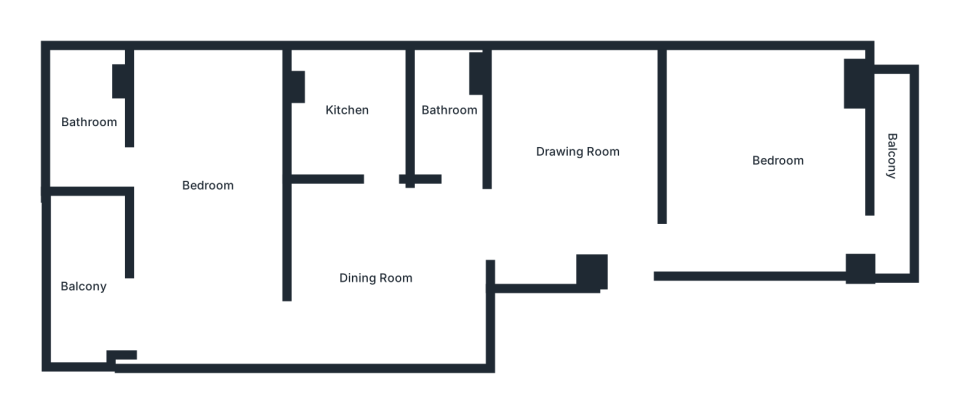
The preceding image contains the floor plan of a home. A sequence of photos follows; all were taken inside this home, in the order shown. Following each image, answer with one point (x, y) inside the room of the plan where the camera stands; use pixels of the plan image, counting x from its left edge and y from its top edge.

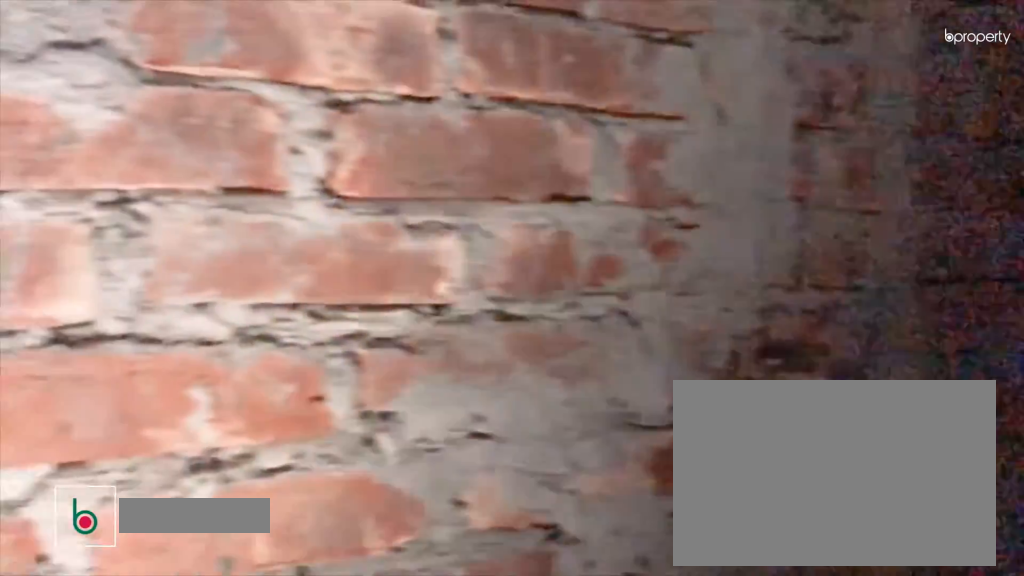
(448, 116)
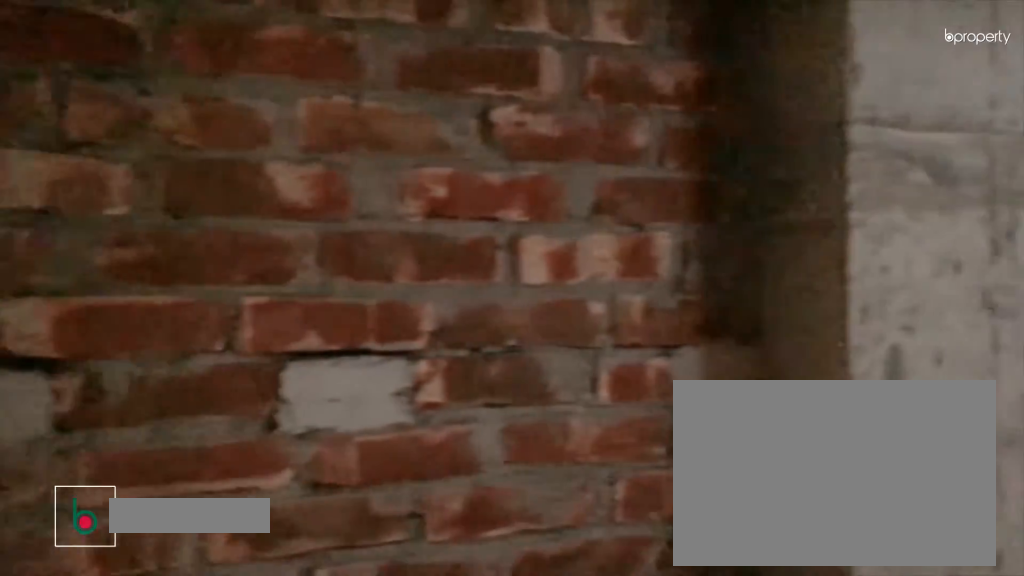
(348, 112)
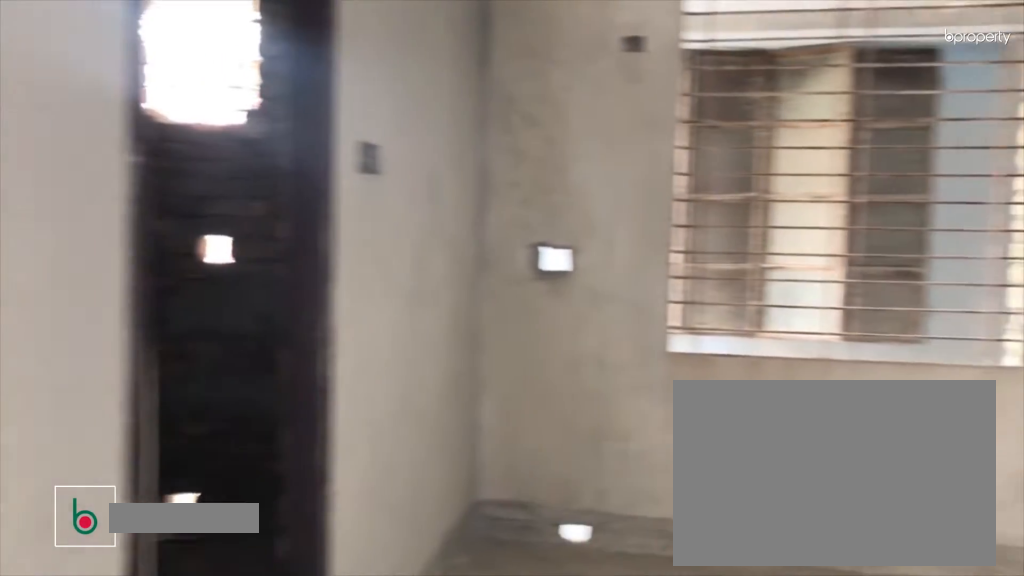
(204, 192)
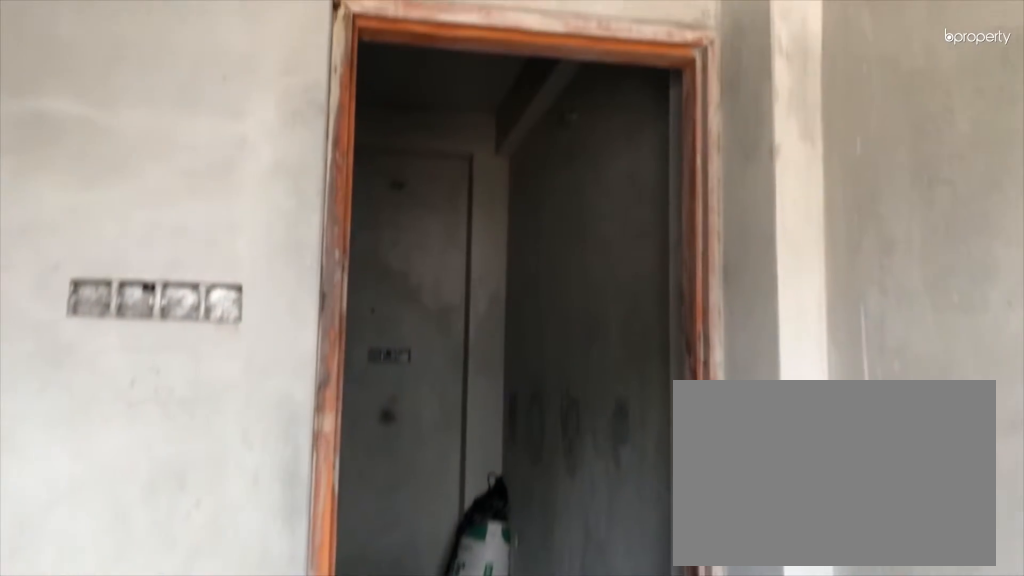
(204, 191)
